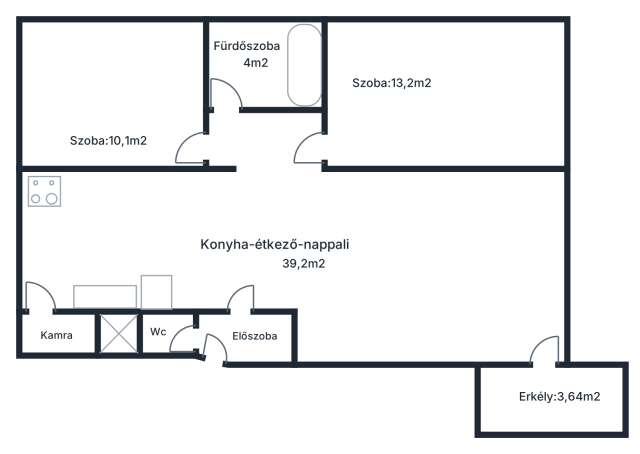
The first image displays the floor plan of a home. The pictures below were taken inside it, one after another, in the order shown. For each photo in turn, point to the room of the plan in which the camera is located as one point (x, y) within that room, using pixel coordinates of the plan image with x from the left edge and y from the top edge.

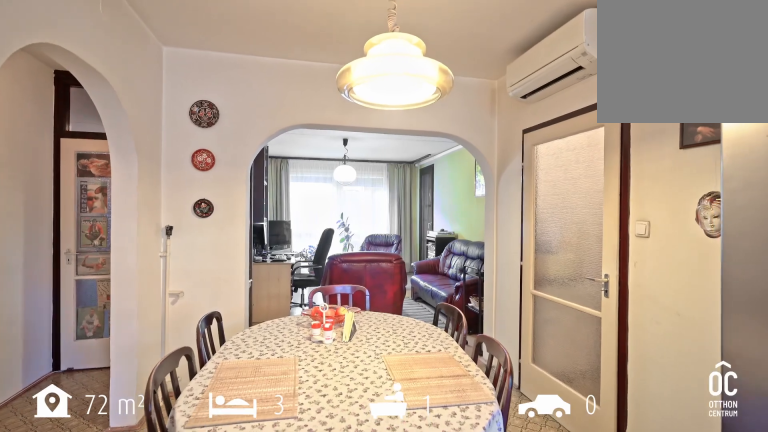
(144, 228)
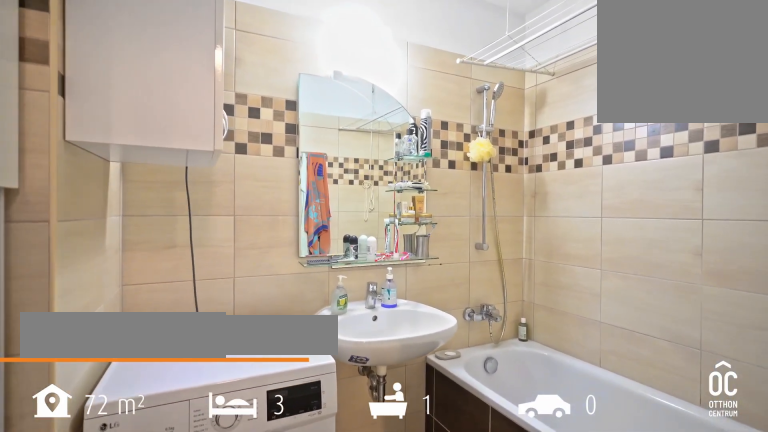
(265, 73)
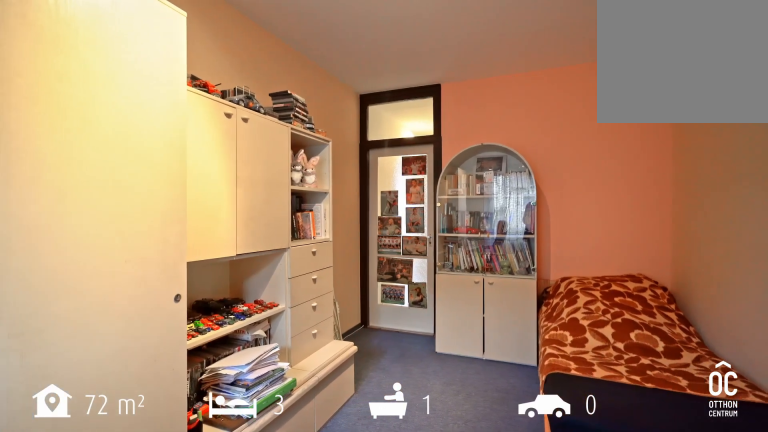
(401, 97)
